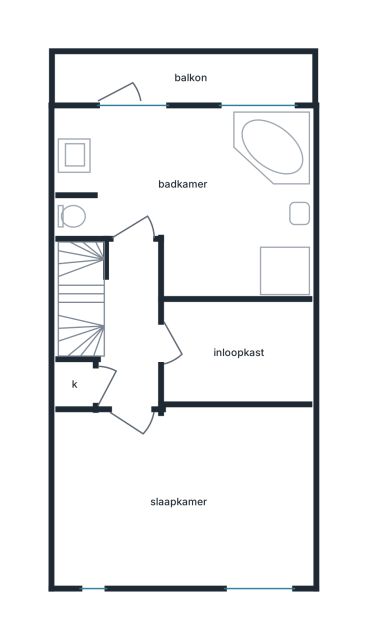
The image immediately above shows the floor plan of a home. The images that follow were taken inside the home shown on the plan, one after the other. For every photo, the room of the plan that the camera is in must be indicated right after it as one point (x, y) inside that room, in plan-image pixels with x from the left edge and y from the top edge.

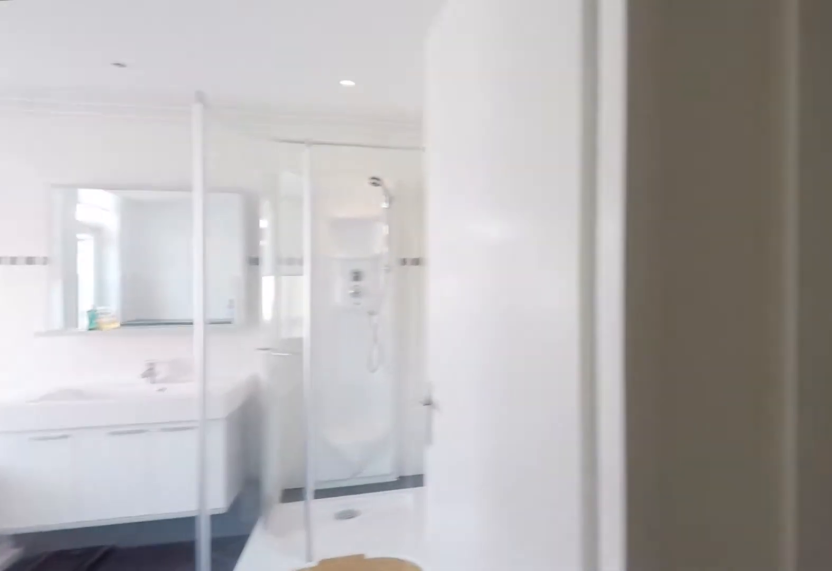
(131, 328)
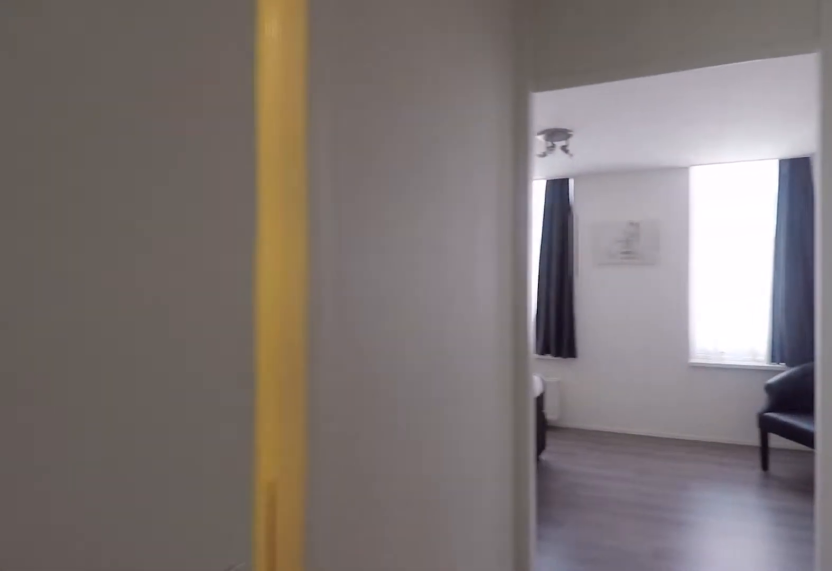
(131, 328)
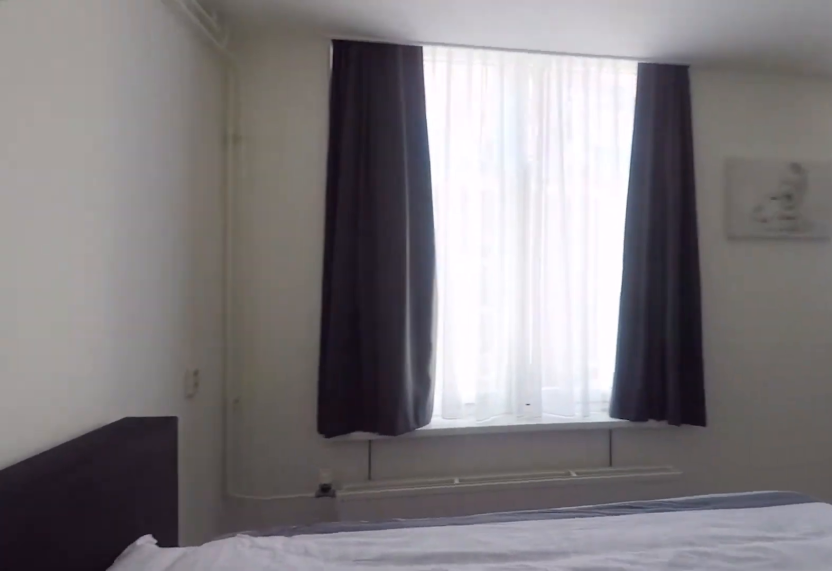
(184, 496)
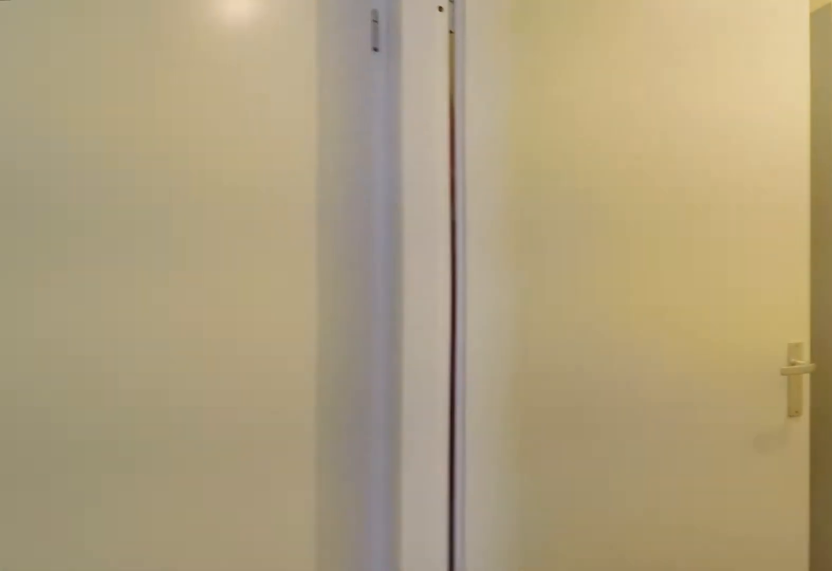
(131, 328)
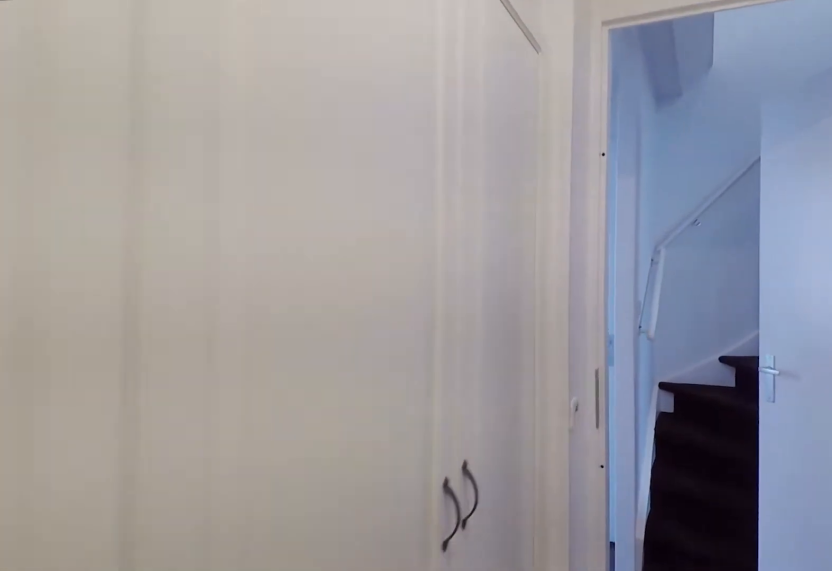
(236, 352)
